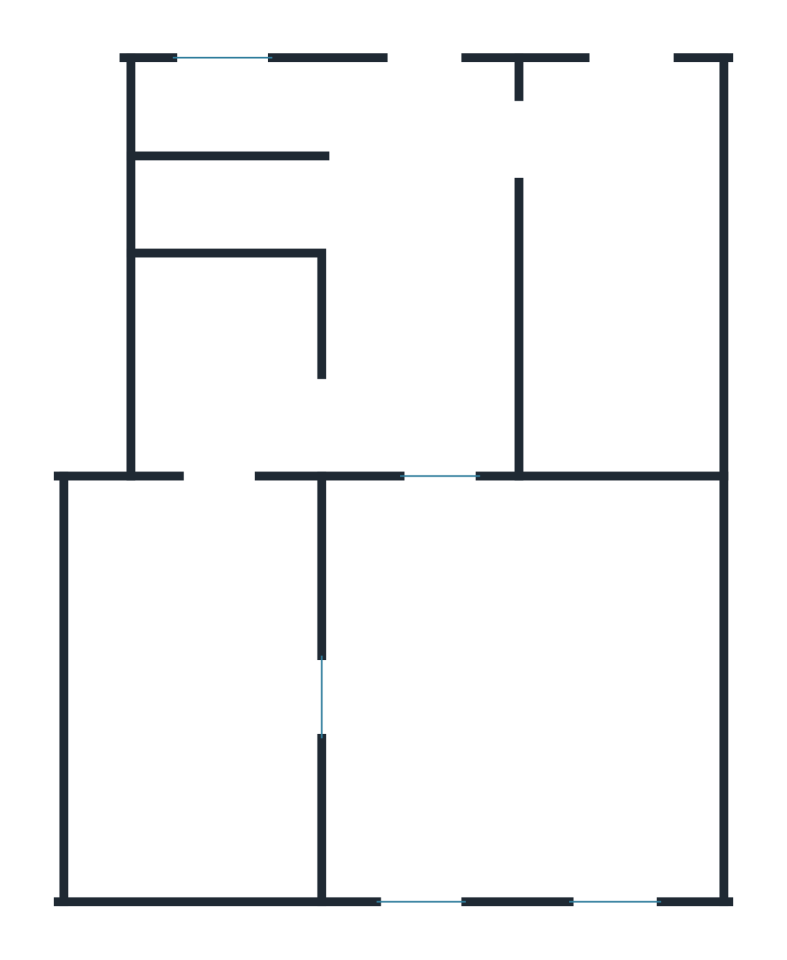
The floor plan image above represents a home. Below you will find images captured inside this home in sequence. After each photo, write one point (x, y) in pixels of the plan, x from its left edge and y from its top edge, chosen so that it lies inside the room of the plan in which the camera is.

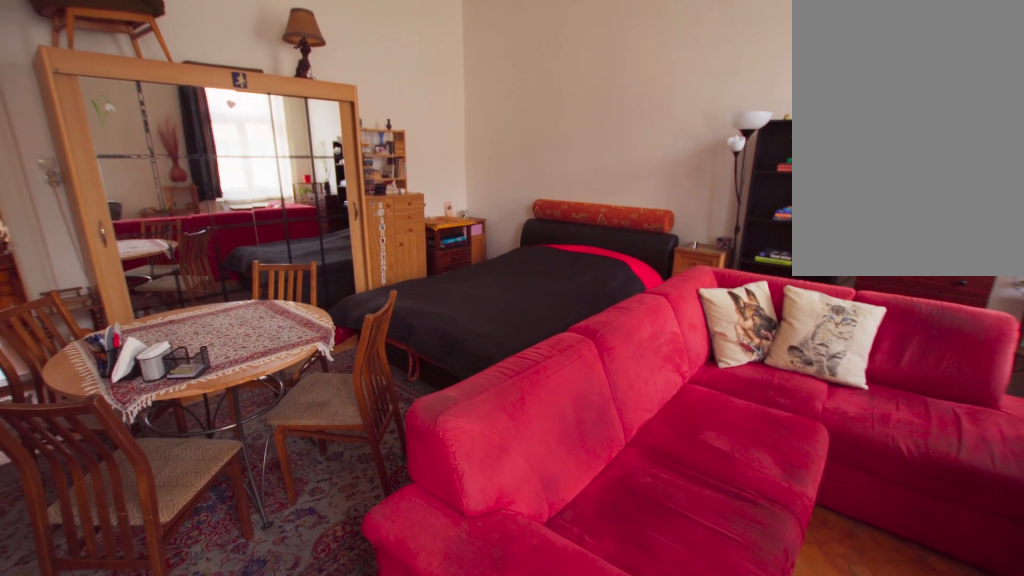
(517, 686)
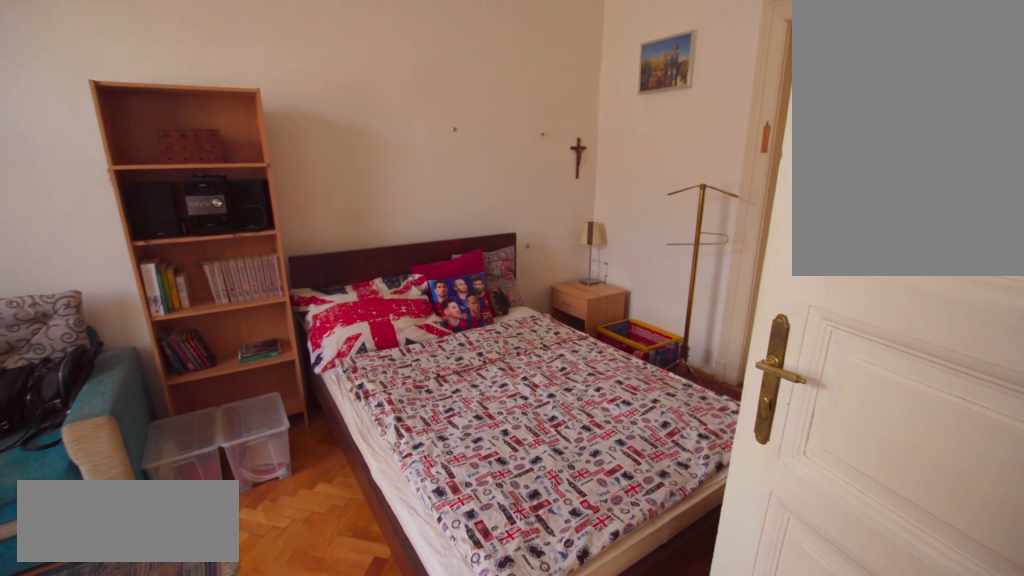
(176, 686)
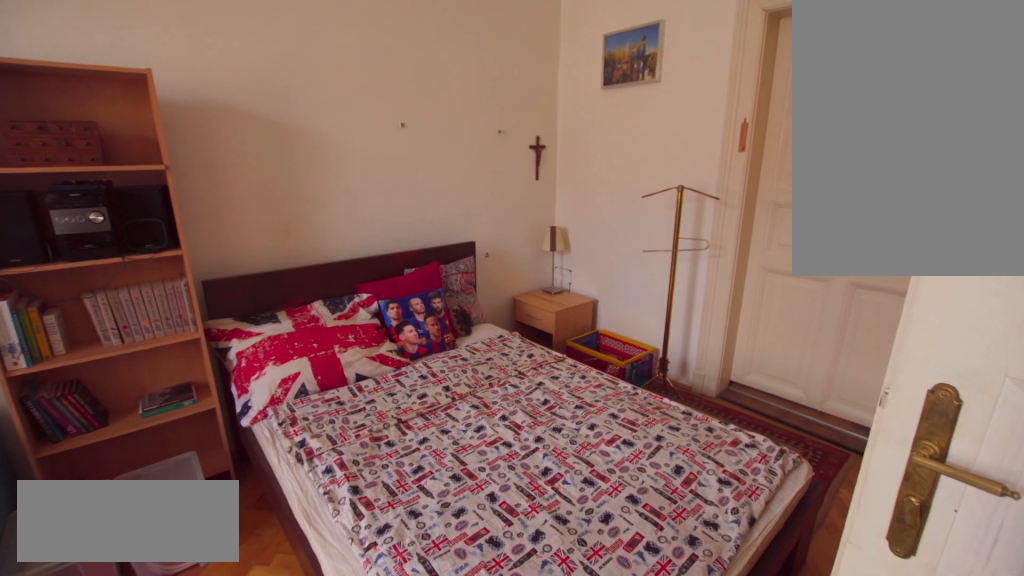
(177, 686)
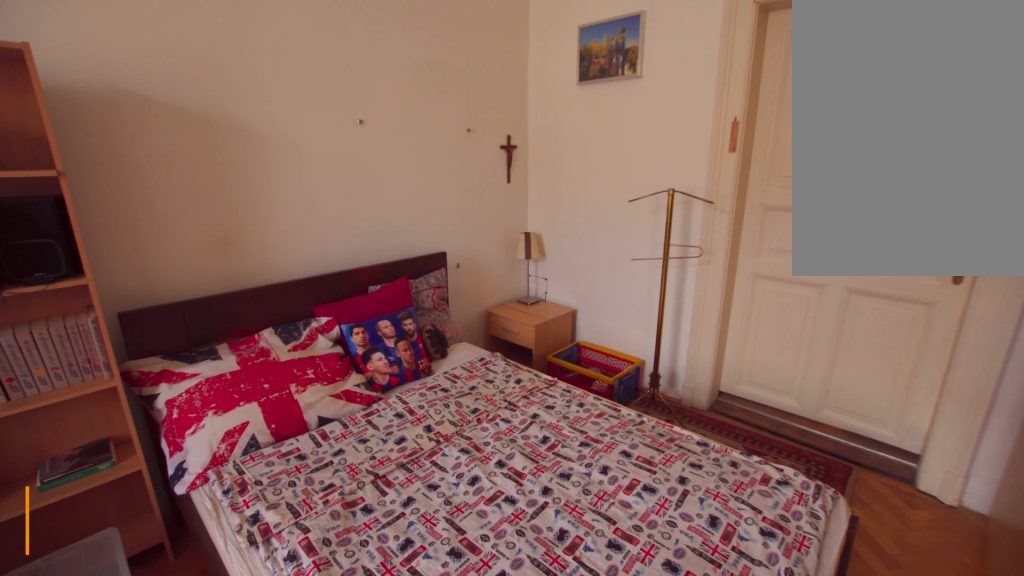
(176, 686)
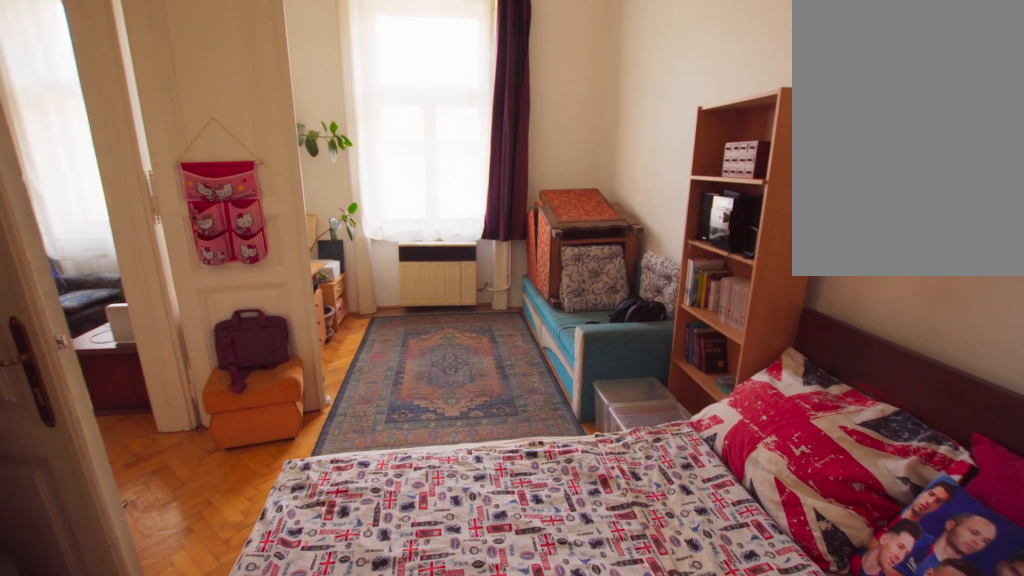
(178, 686)
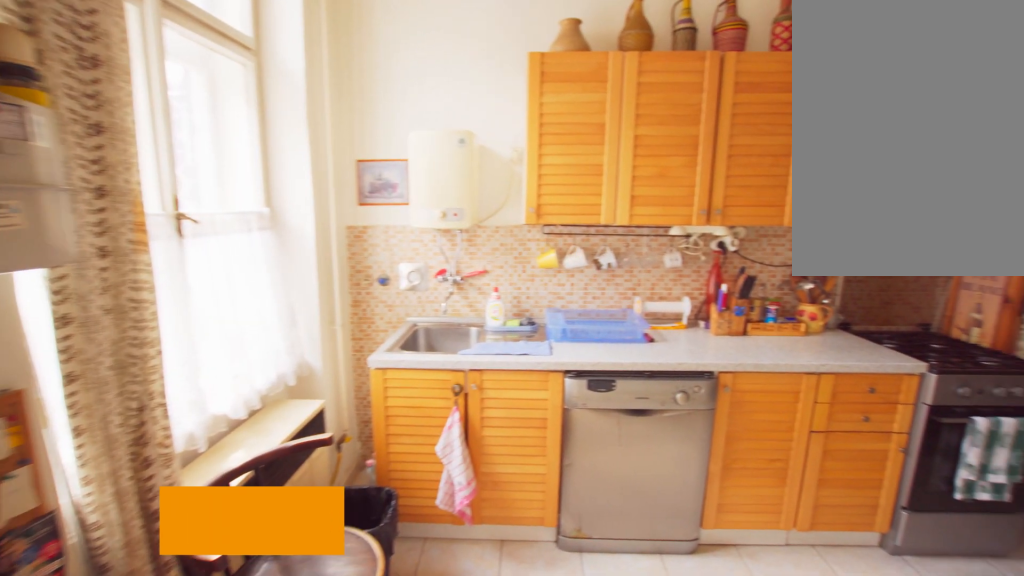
(633, 269)
